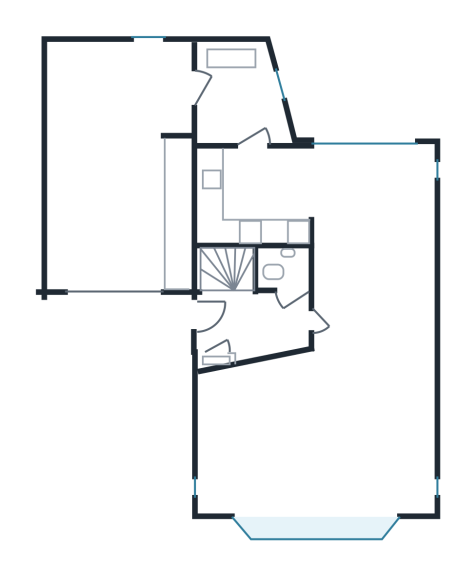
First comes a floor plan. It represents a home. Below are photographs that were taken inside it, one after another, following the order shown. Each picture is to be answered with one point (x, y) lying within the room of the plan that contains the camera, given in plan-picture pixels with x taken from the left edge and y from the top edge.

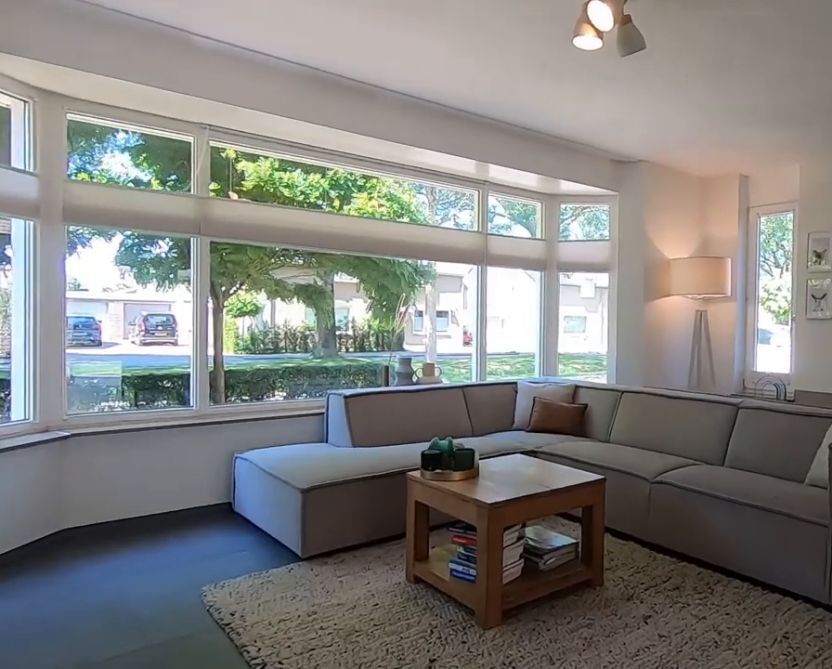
(318, 440)
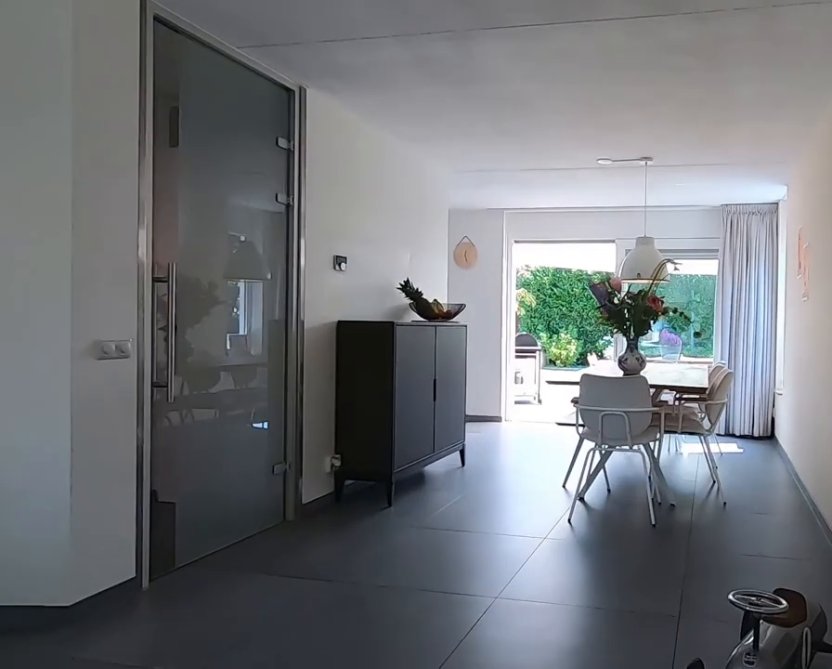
(318, 440)
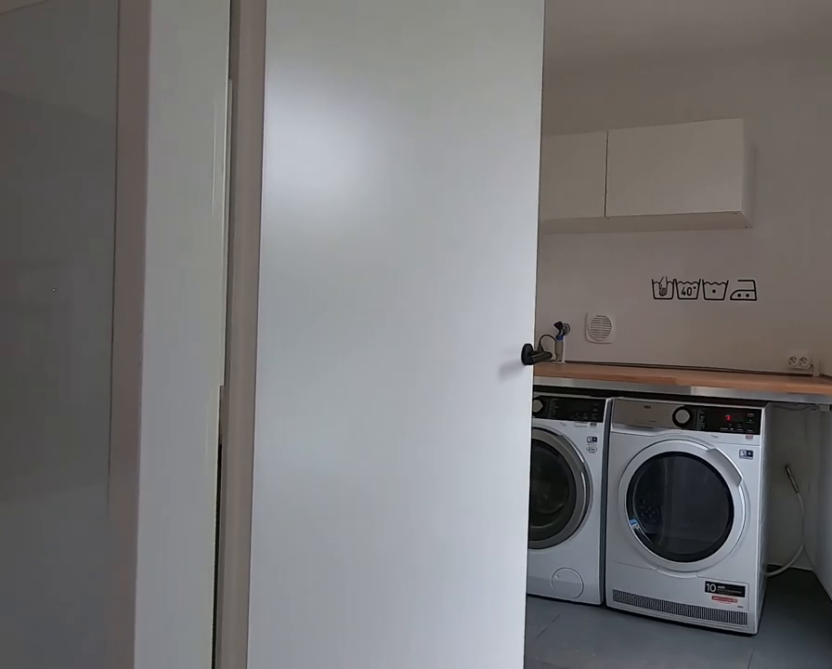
(267, 182)
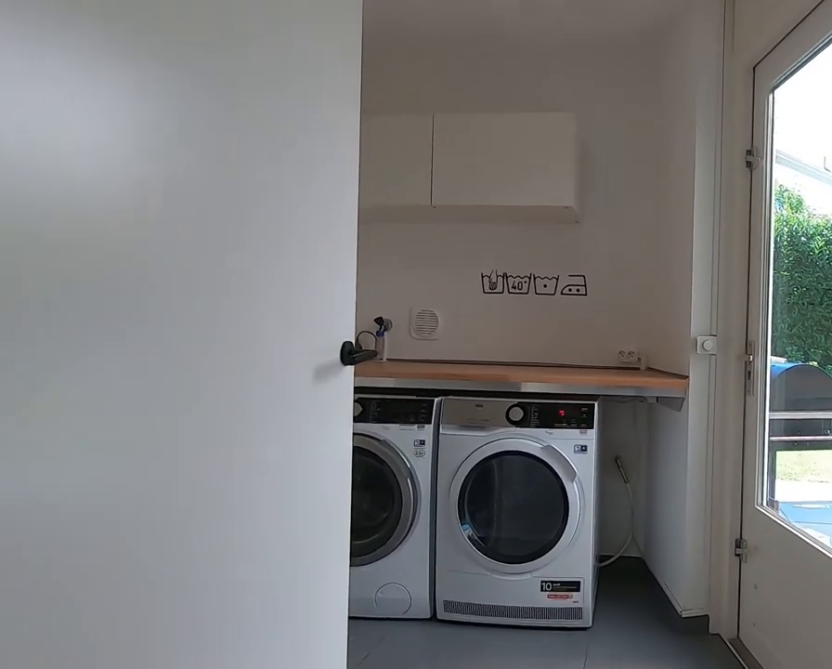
(267, 182)
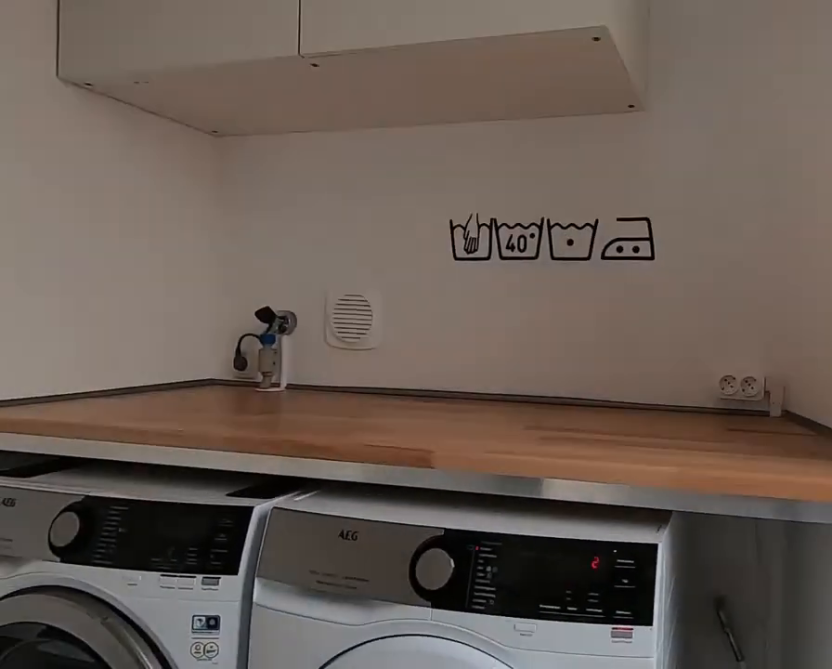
(237, 95)
